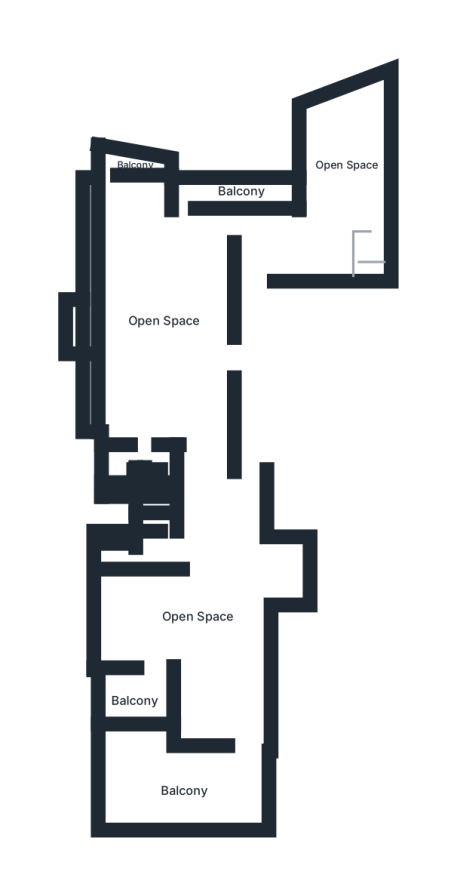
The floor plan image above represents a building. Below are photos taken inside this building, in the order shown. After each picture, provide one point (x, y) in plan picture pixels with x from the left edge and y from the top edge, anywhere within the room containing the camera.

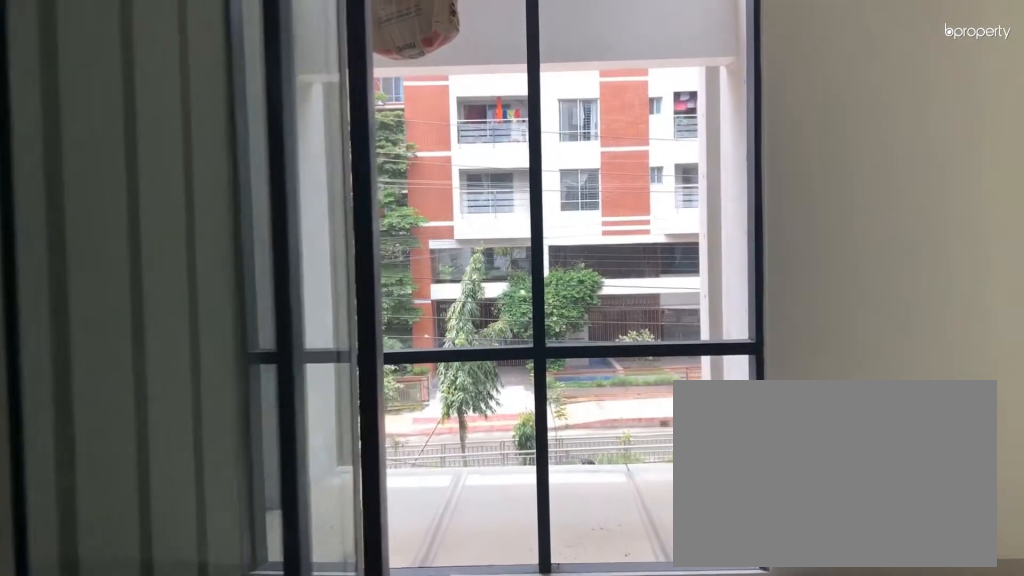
(307, 243)
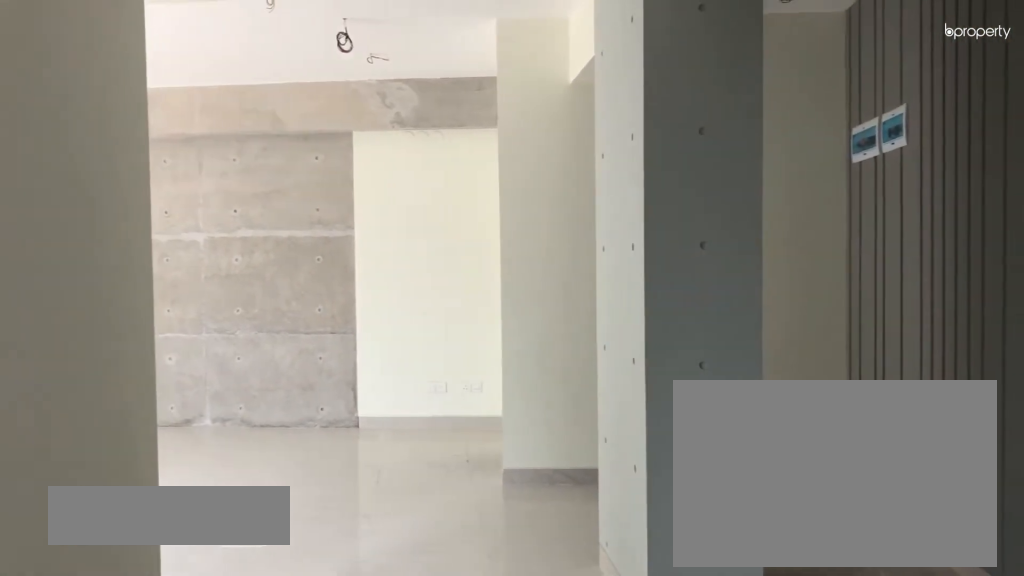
(307, 243)
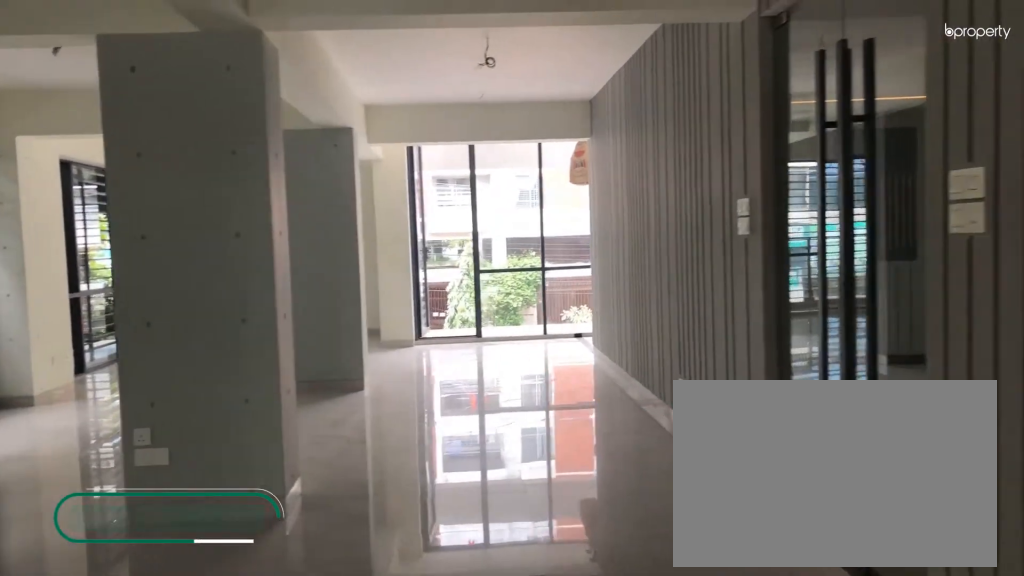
(170, 329)
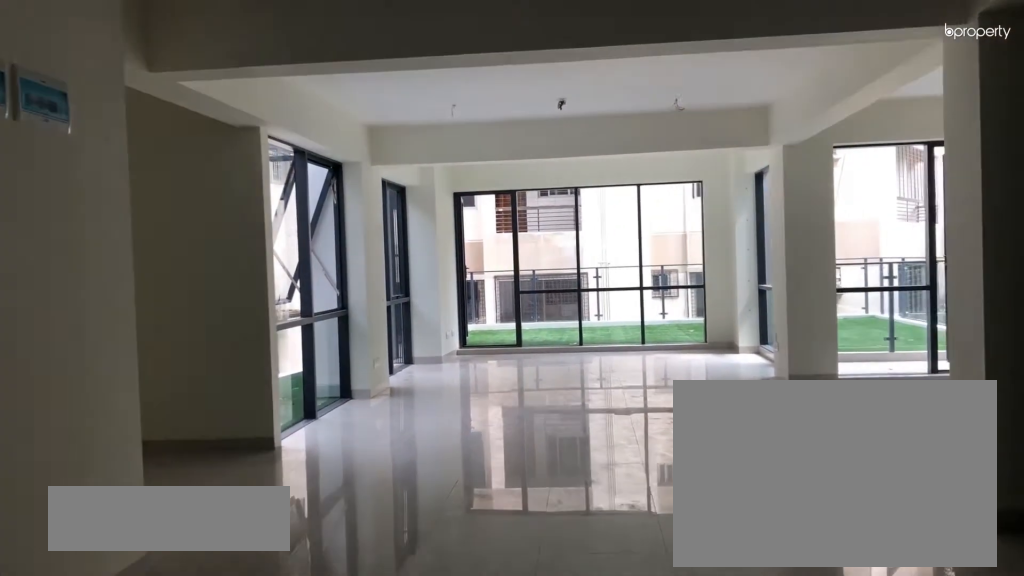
(194, 611)
